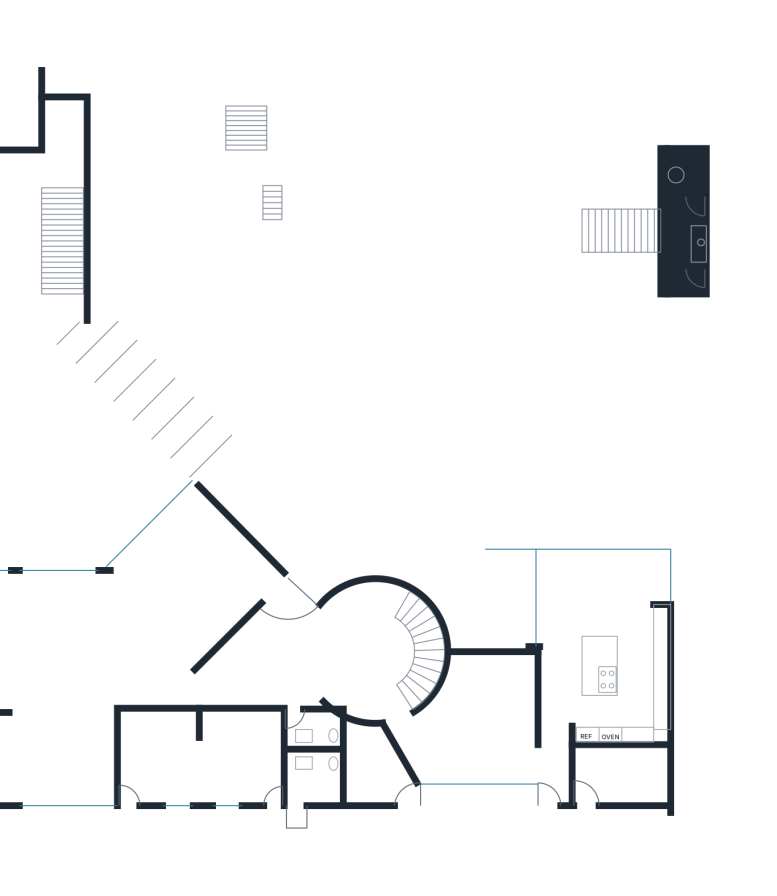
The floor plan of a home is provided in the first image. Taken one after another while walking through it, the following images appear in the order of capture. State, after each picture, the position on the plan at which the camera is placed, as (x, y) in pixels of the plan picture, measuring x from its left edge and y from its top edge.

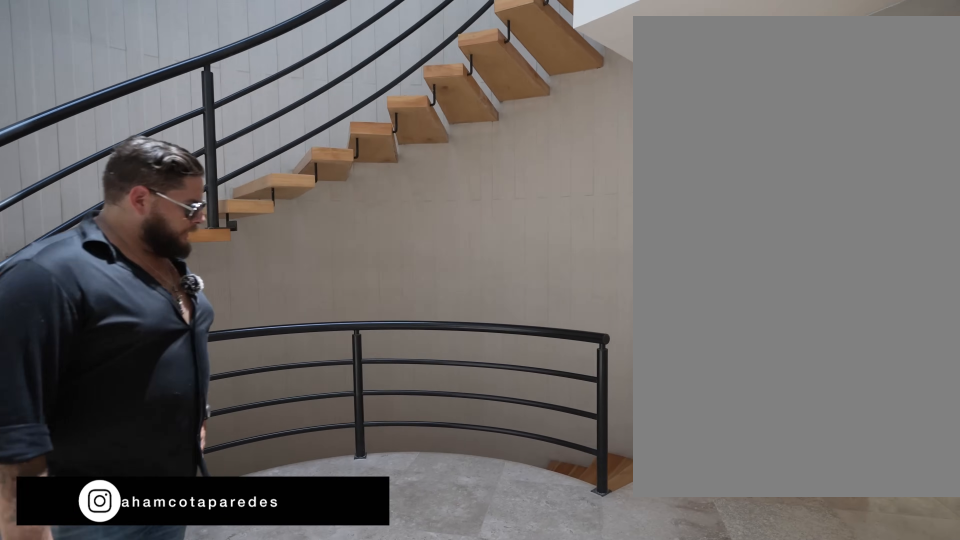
(359, 681)
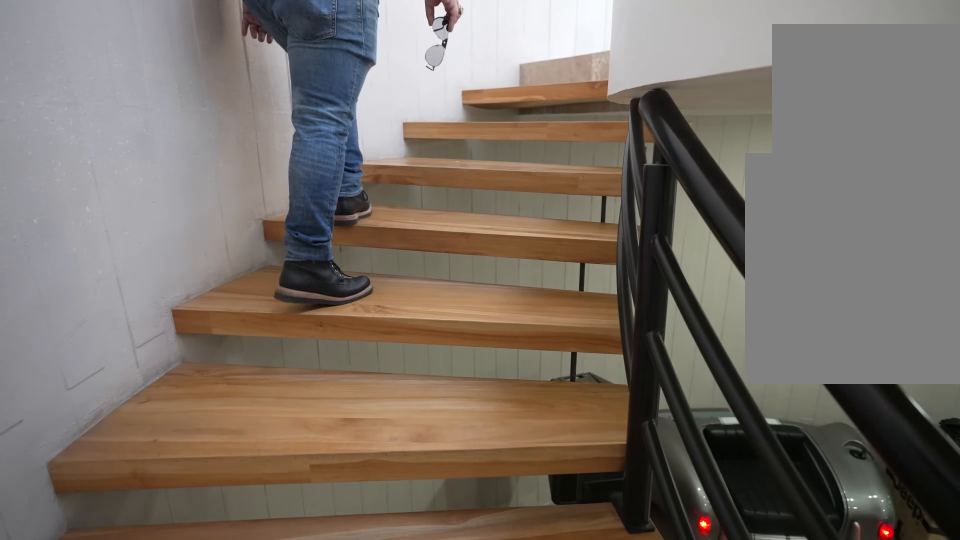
(420, 687)
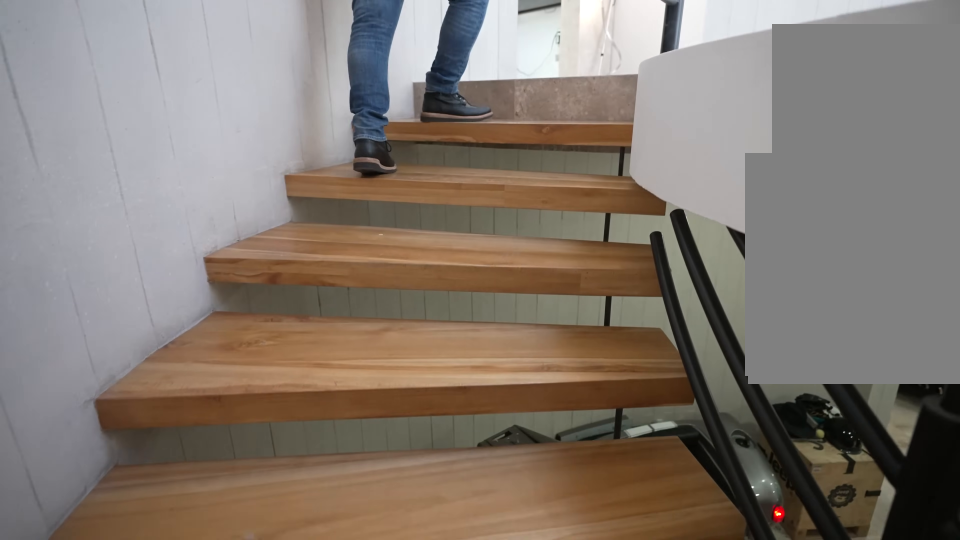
(419, 687)
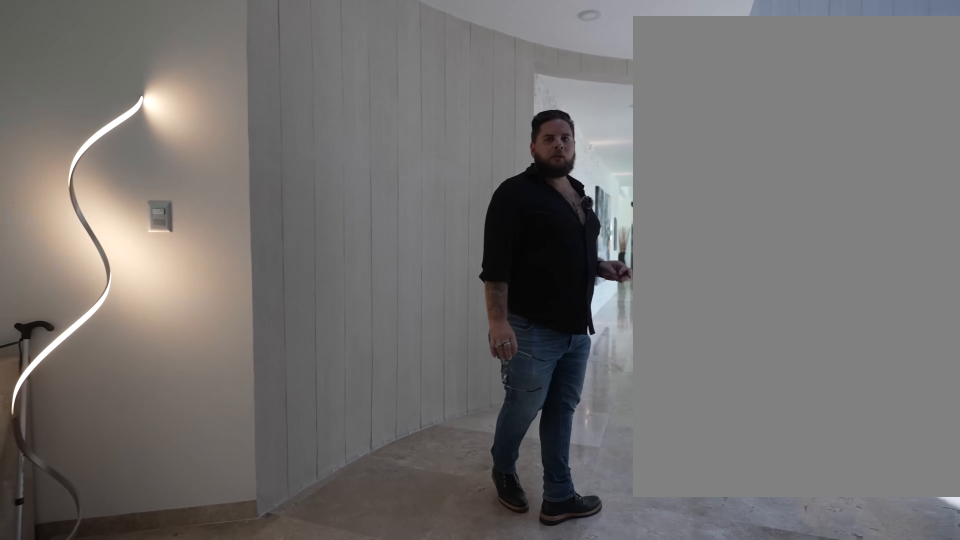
(395, 695)
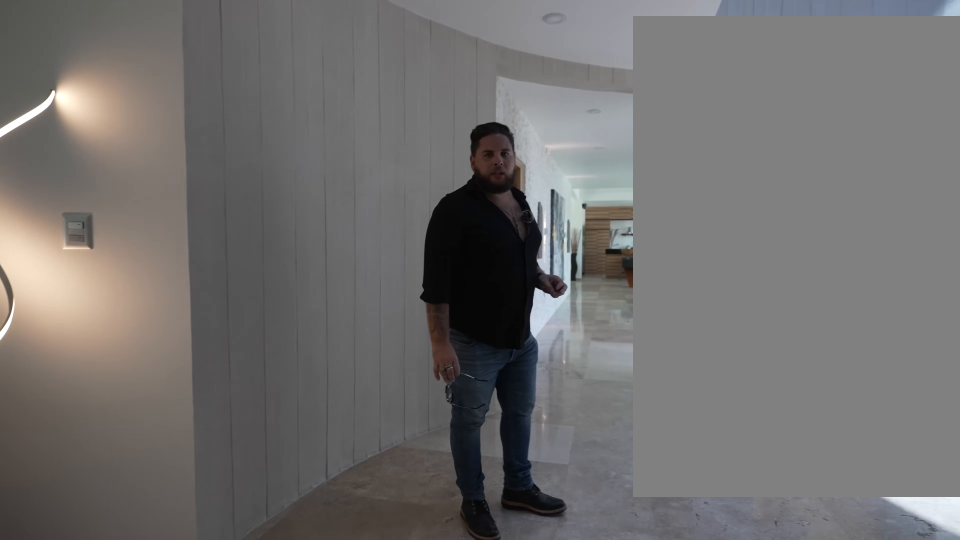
(380, 695)
